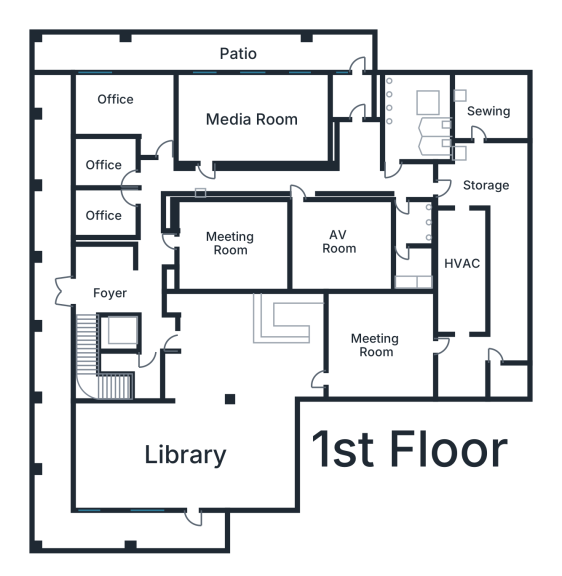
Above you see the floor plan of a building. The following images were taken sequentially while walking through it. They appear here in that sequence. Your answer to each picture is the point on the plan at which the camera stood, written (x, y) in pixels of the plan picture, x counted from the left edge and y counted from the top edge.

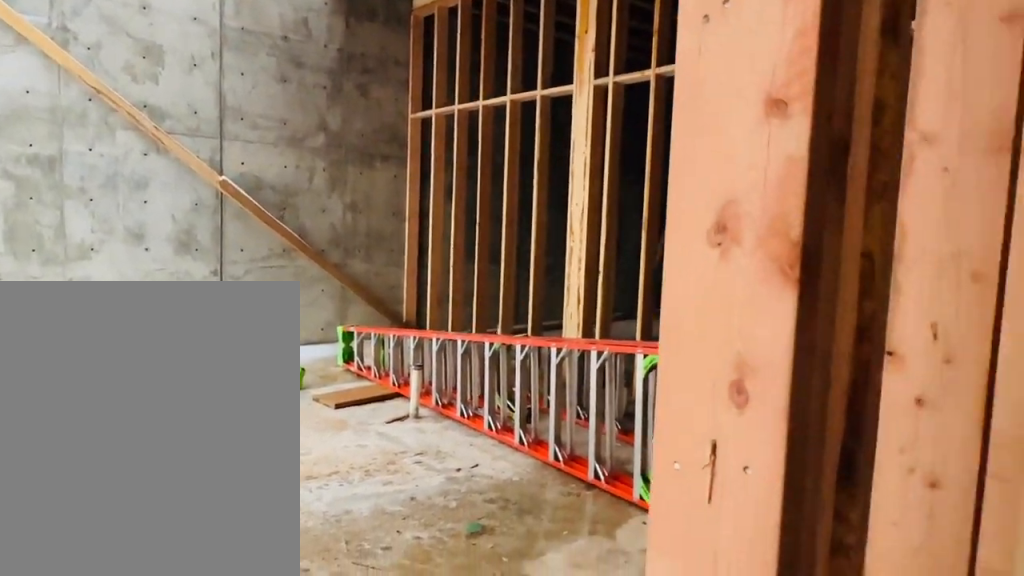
(393, 164)
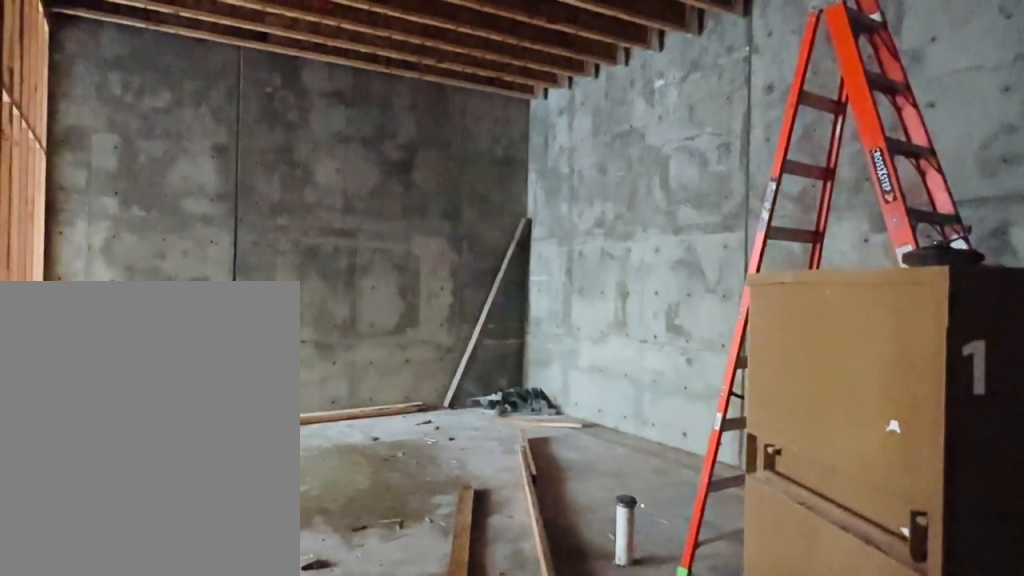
(482, 165)
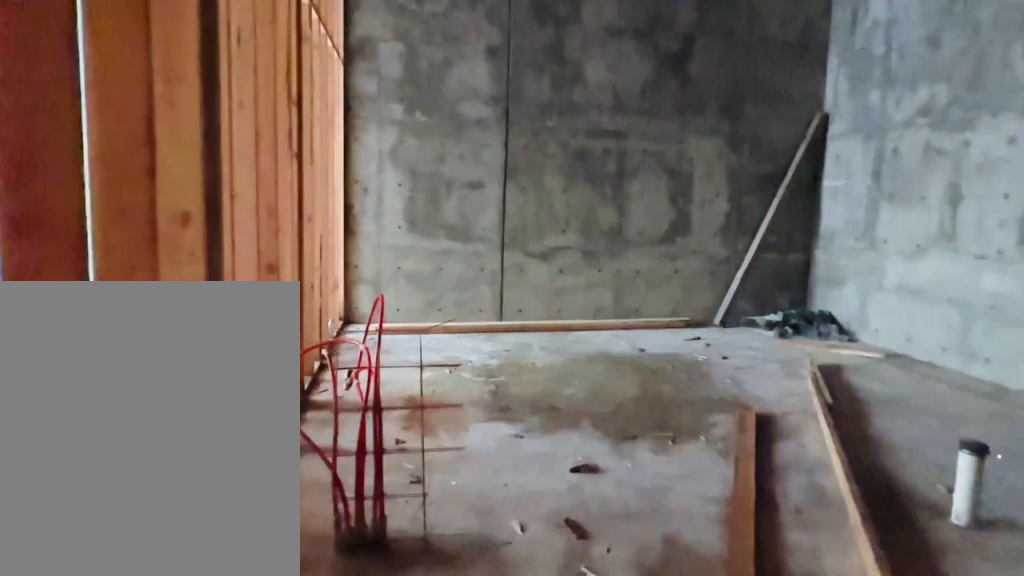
(482, 166)
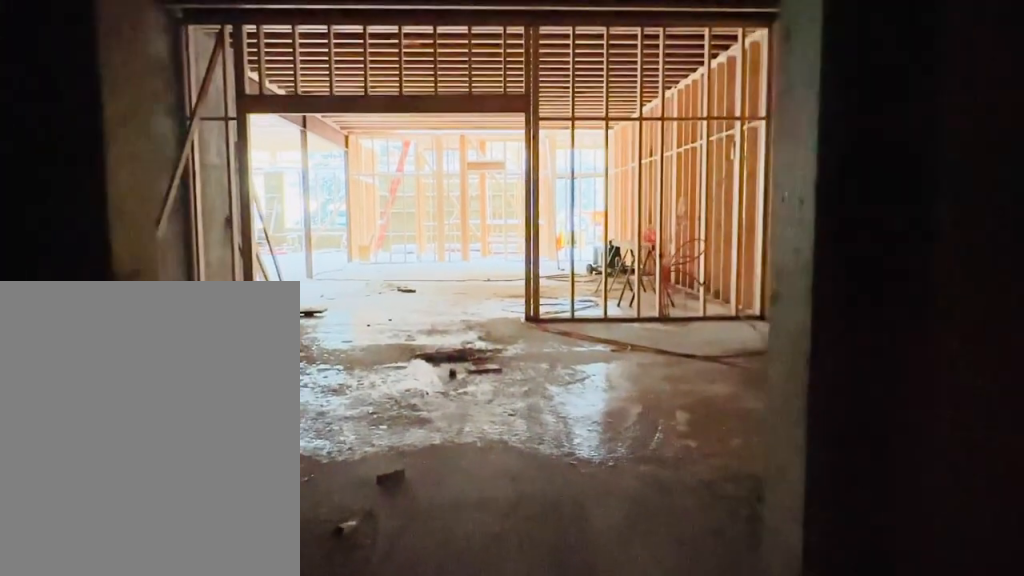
(459, 350)
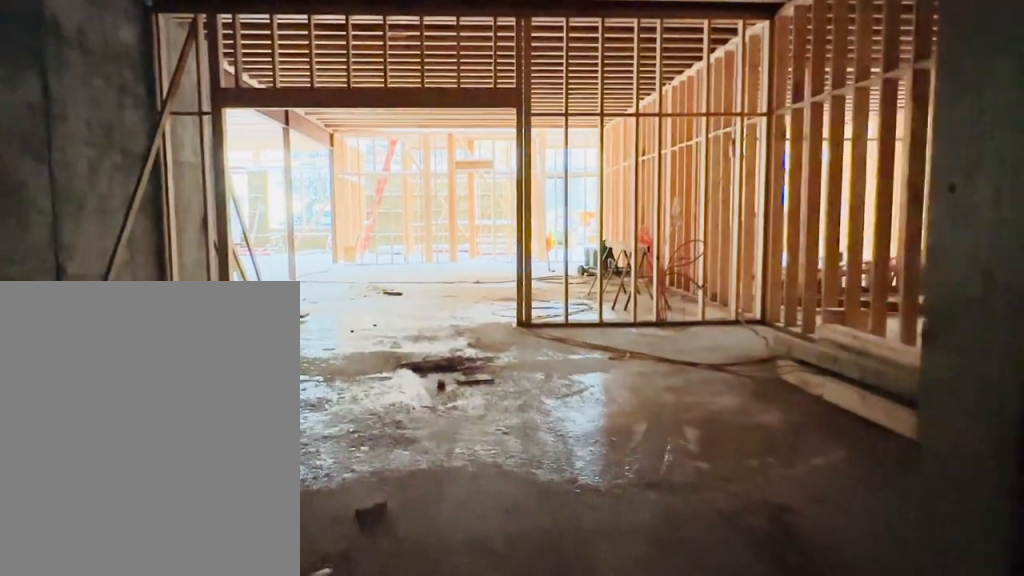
(448, 349)
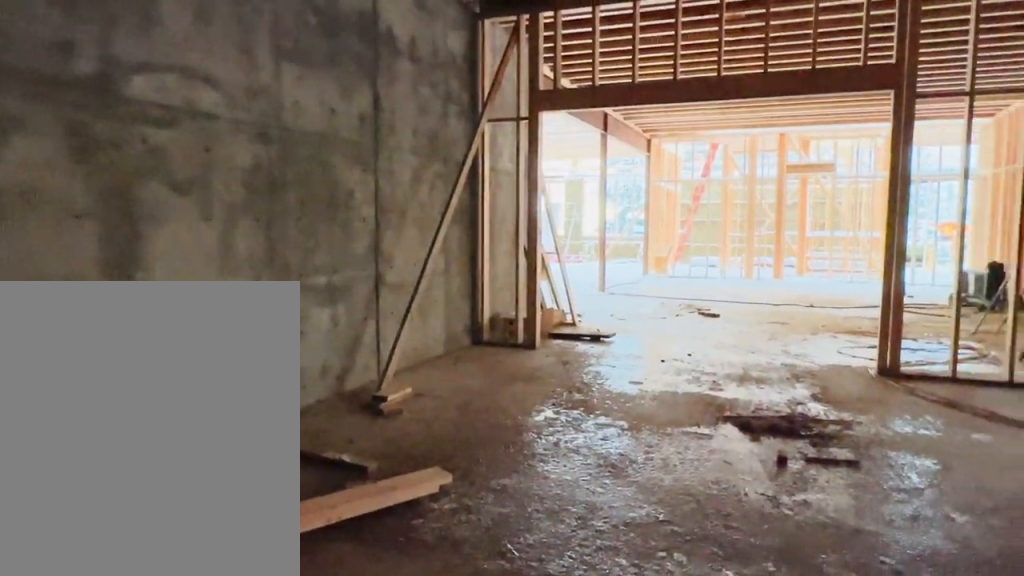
(412, 350)
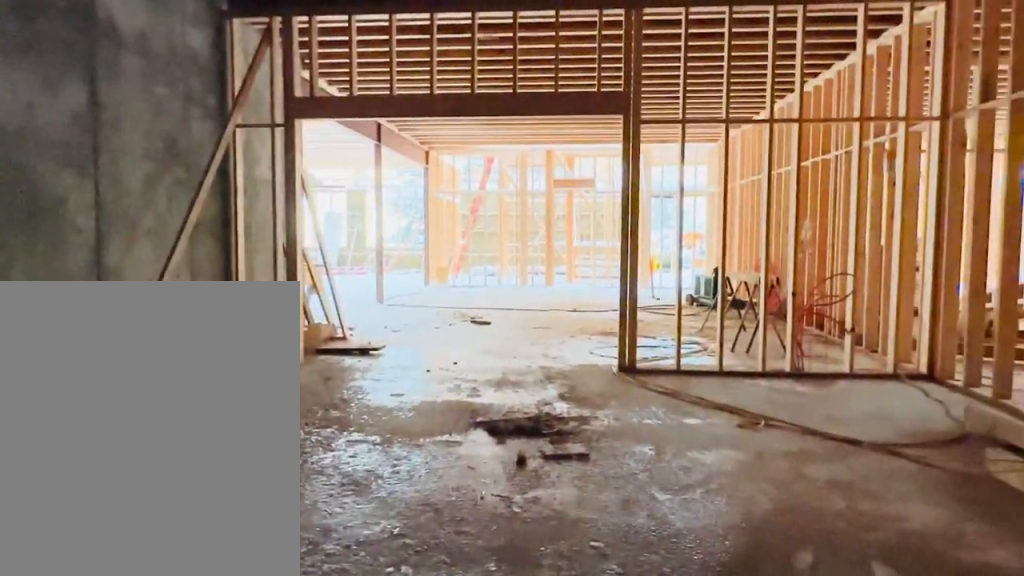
(411, 350)
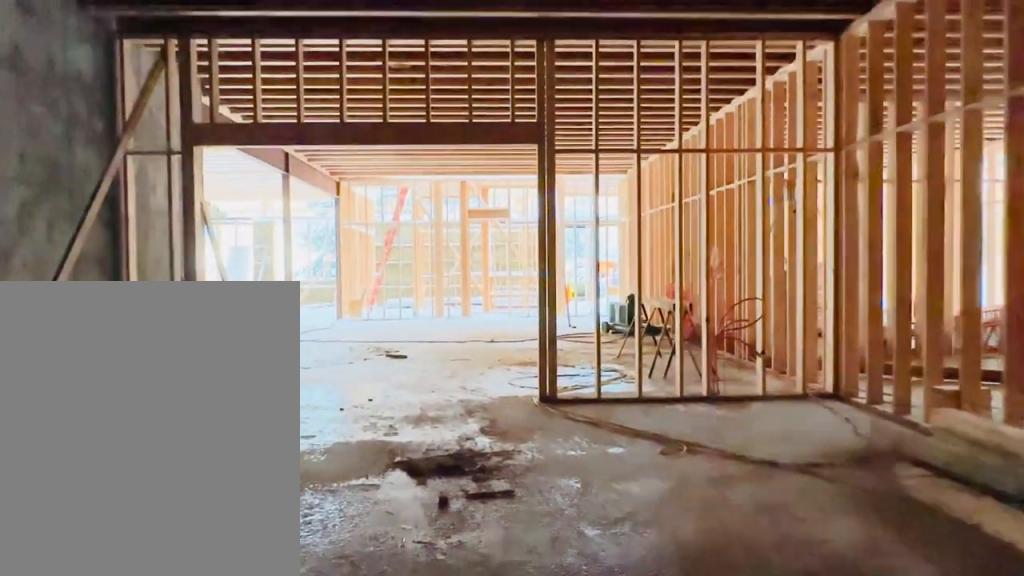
(411, 348)
